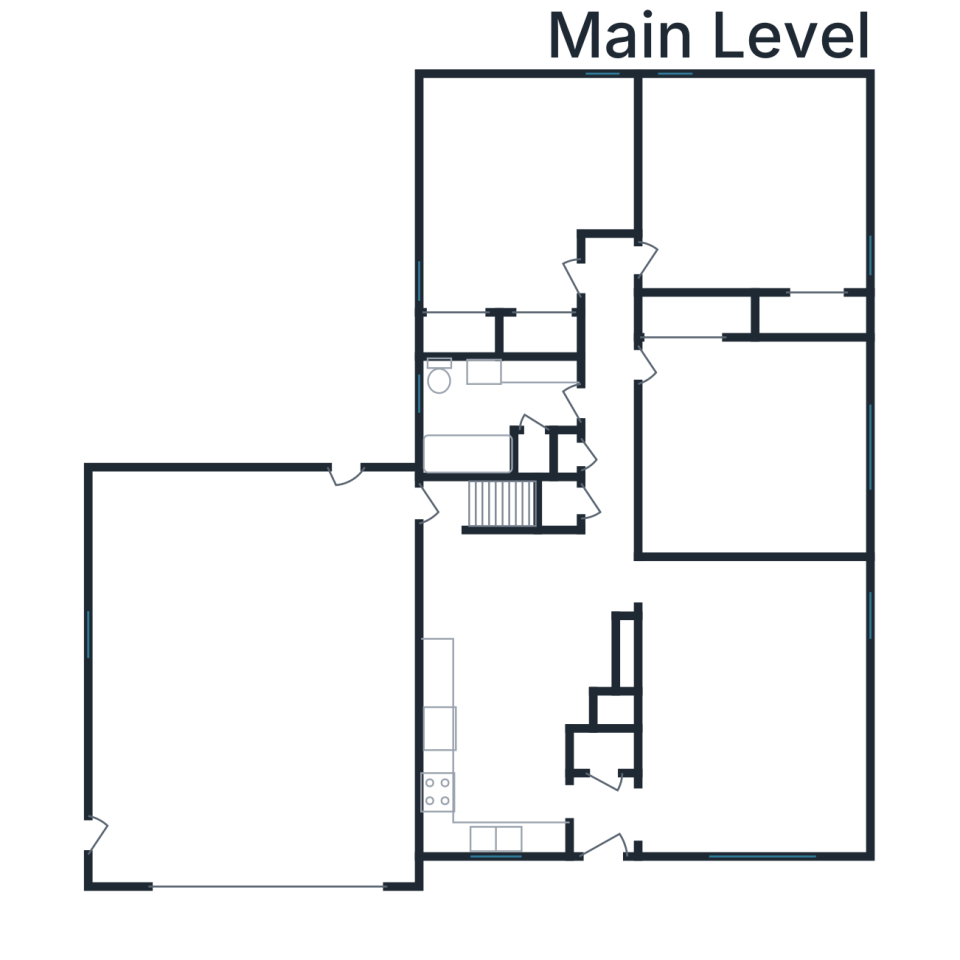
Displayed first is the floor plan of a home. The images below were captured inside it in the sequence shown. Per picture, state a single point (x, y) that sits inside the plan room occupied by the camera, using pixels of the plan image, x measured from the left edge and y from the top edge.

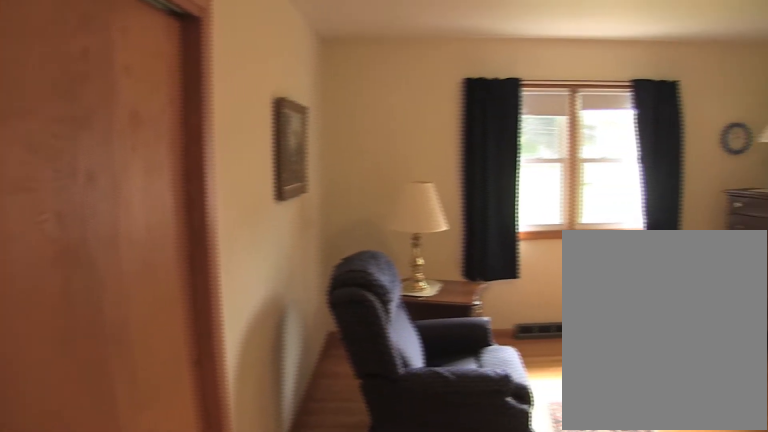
(749, 449)
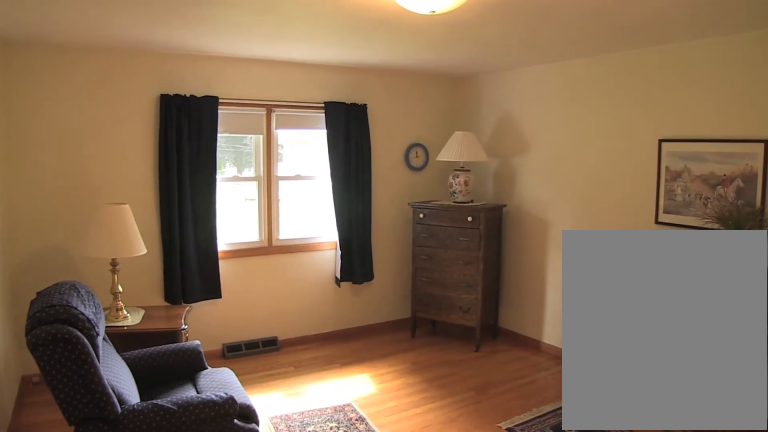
(749, 449)
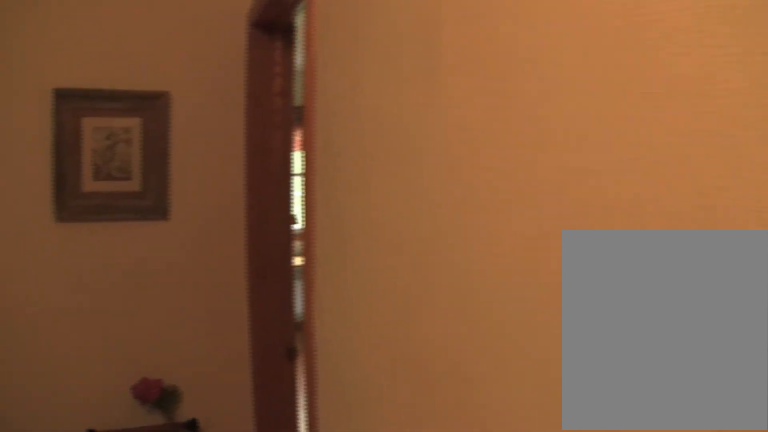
(609, 382)
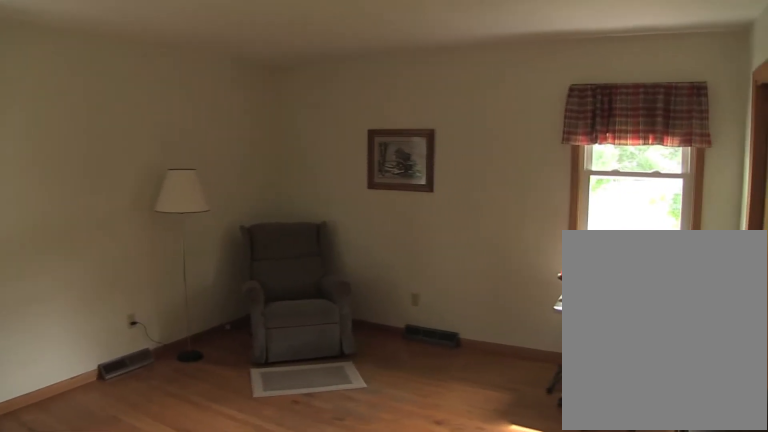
(749, 185)
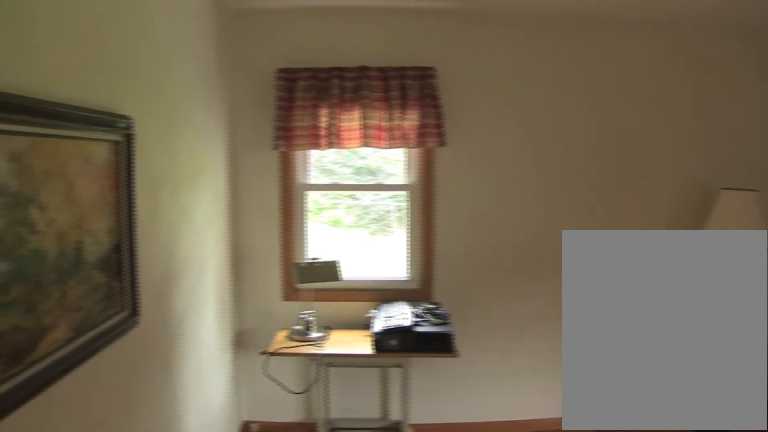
(749, 185)
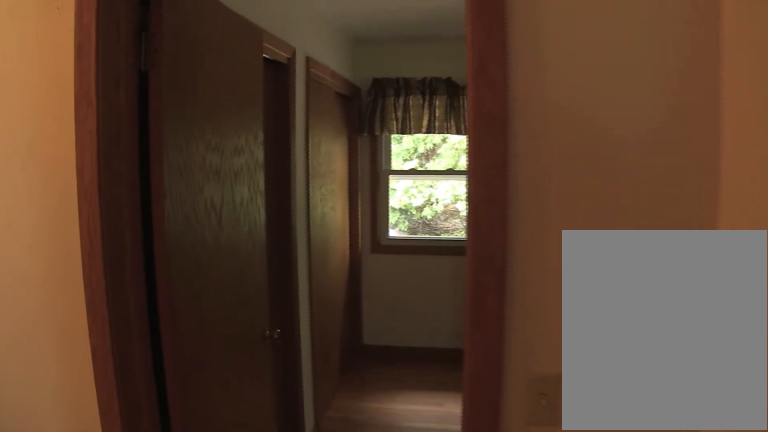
(610, 382)
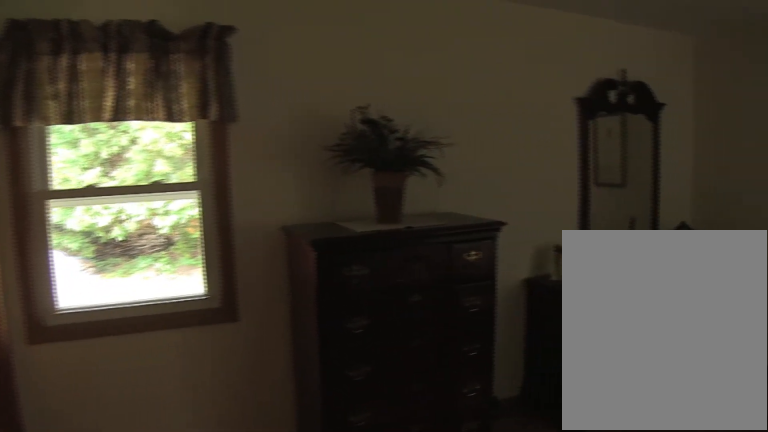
(521, 191)
